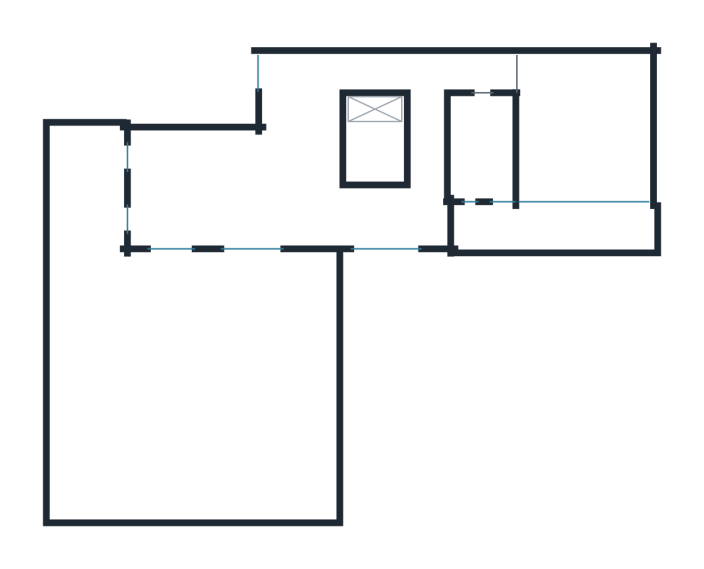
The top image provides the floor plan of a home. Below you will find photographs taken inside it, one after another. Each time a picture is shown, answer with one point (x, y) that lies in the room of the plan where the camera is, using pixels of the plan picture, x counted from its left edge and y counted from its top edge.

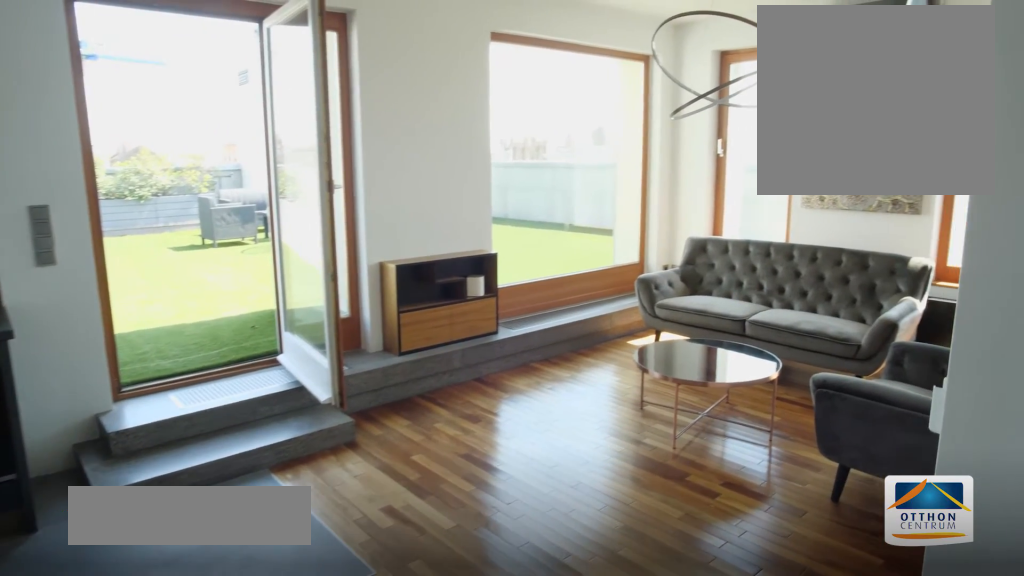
(202, 184)
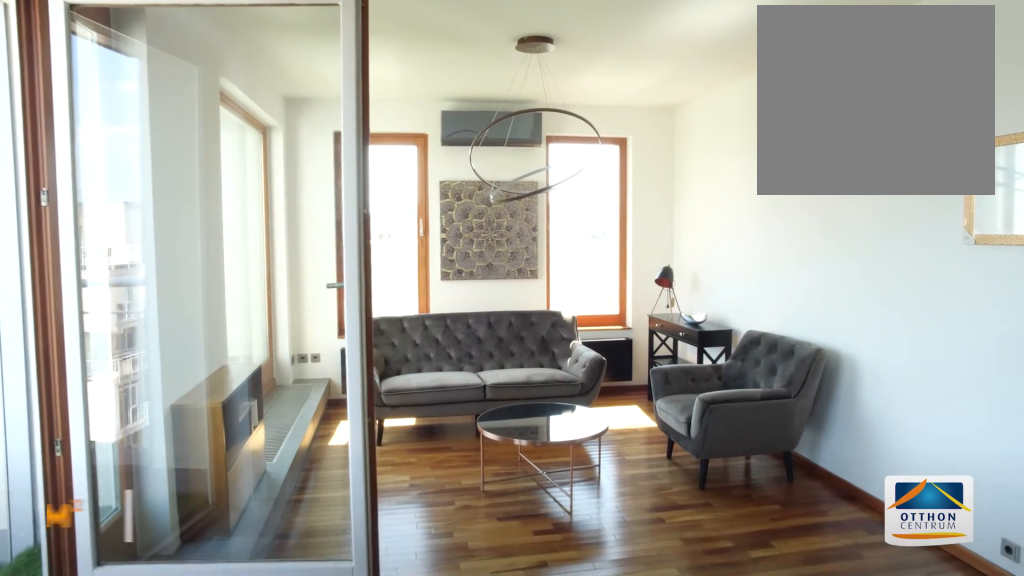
(202, 184)
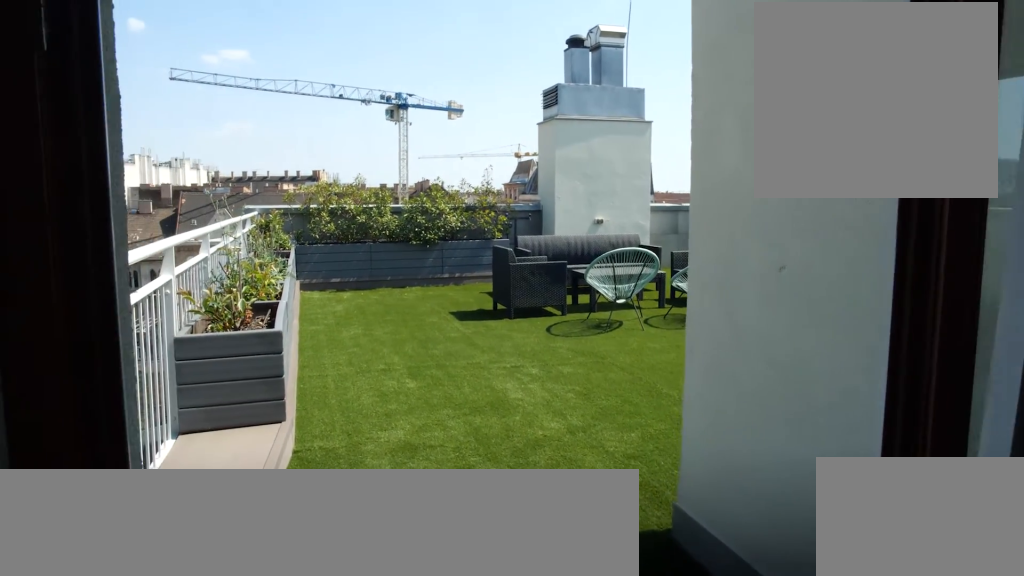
(175, 399)
